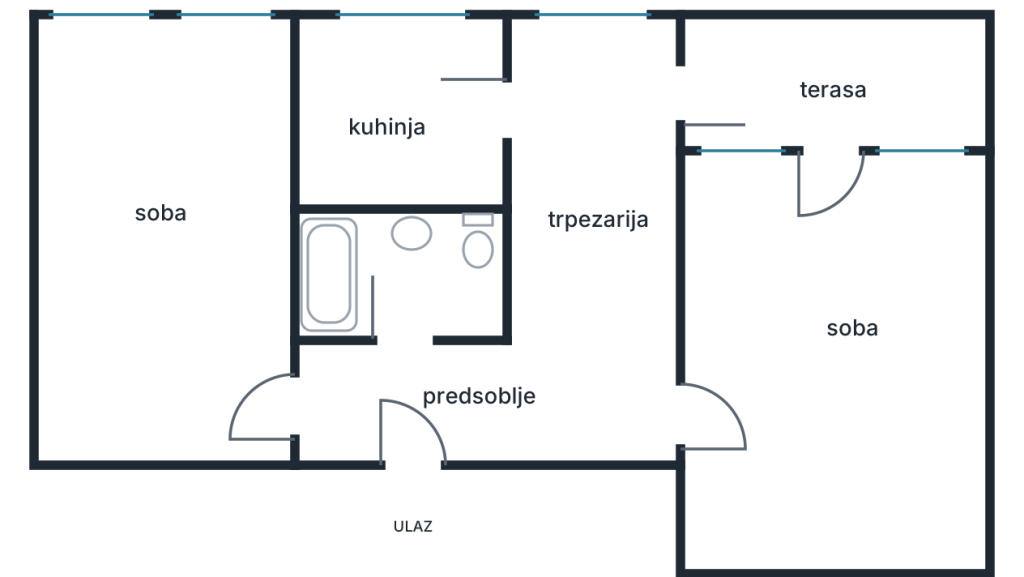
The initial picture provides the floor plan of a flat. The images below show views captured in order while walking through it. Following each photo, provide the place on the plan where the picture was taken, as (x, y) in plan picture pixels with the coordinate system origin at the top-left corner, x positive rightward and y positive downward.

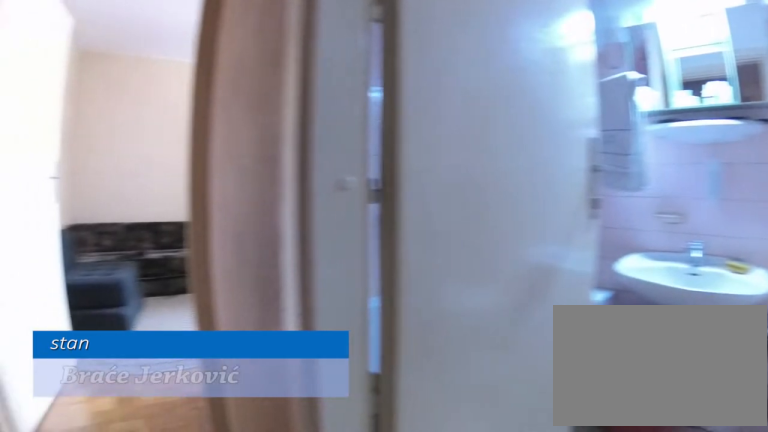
(415, 461)
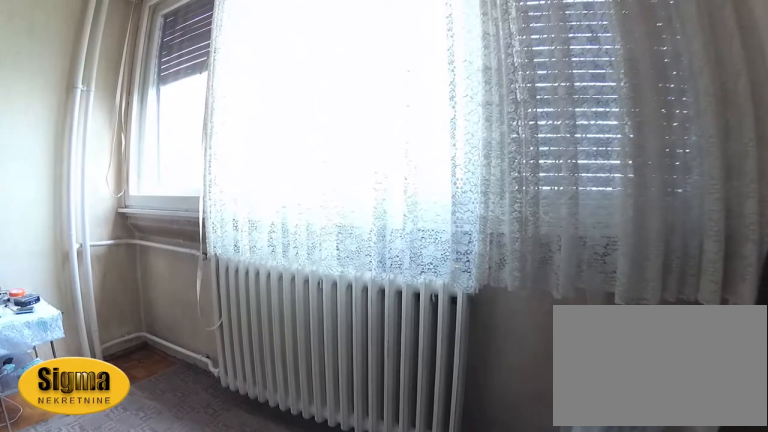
(250, 137)
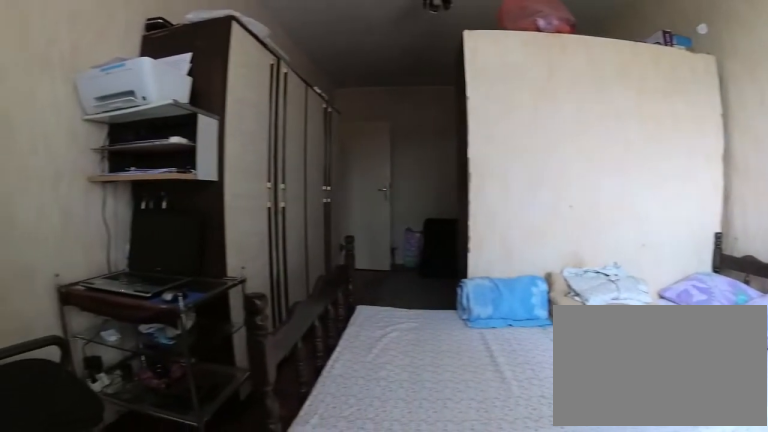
(207, 59)
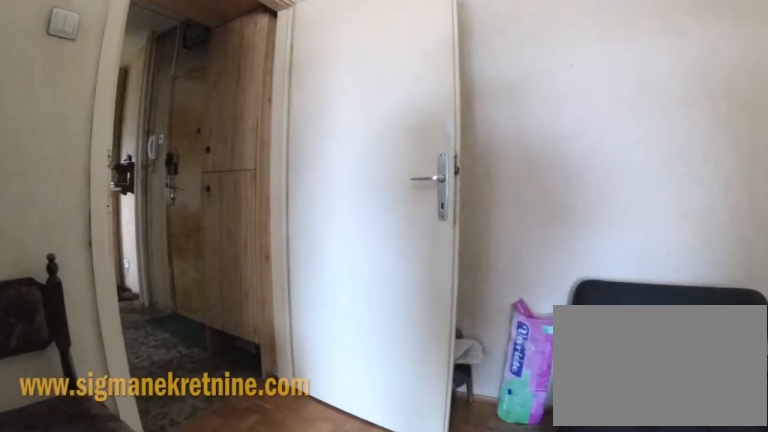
(221, 310)
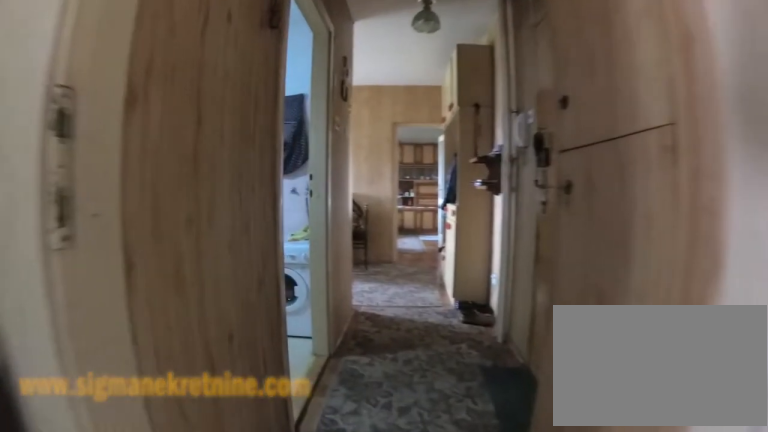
(251, 397)
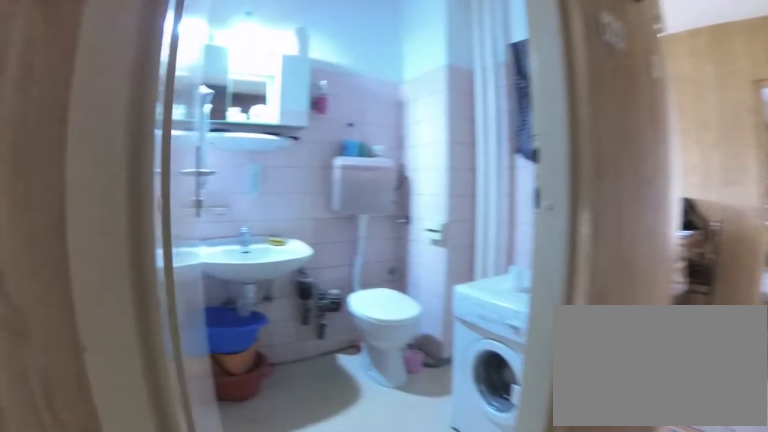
(380, 406)
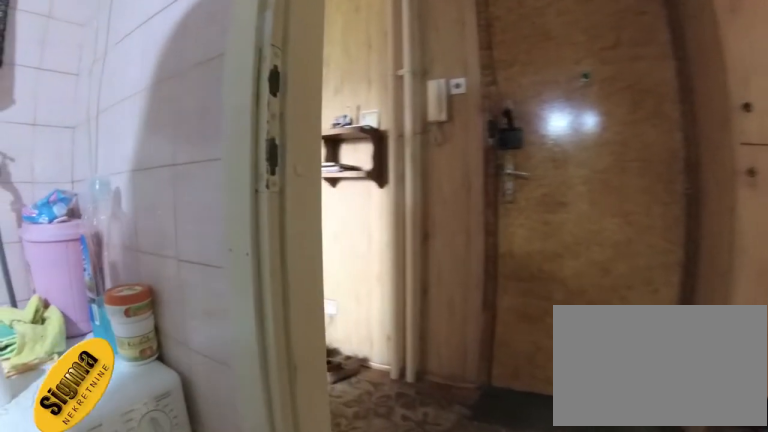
(393, 277)
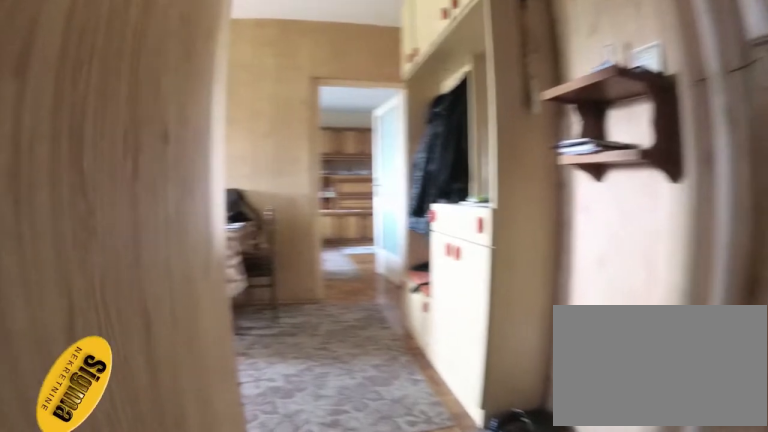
(388, 351)
